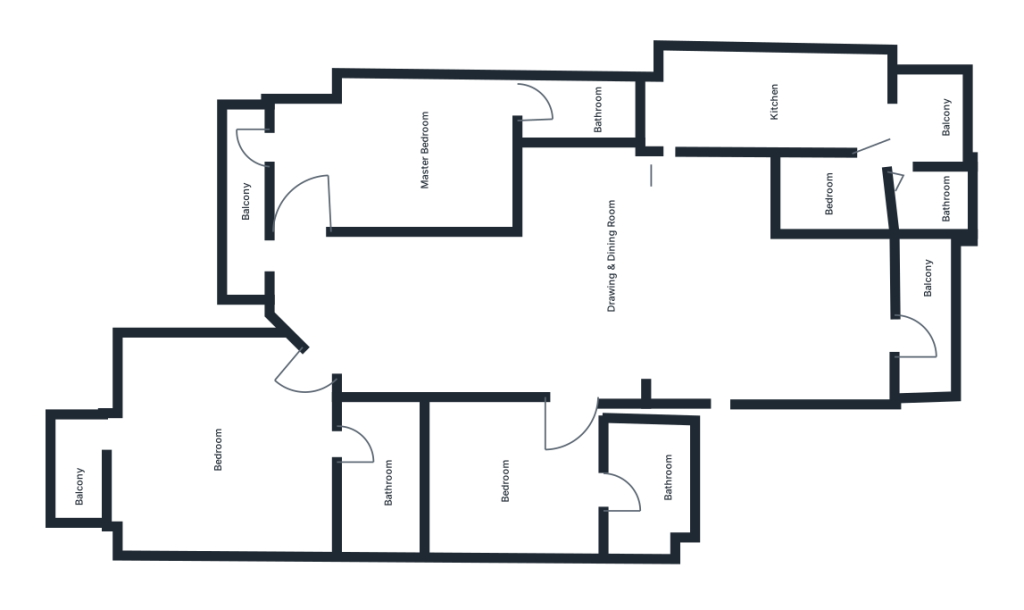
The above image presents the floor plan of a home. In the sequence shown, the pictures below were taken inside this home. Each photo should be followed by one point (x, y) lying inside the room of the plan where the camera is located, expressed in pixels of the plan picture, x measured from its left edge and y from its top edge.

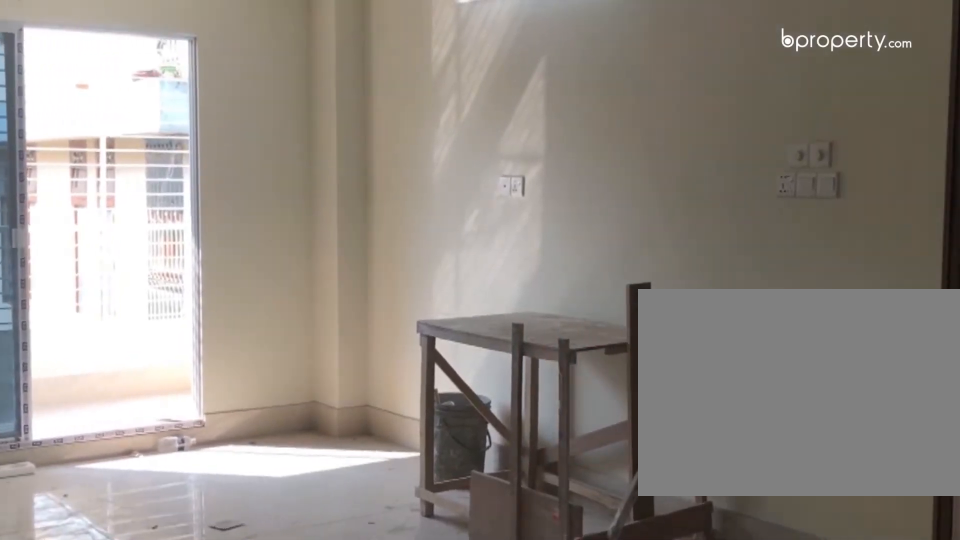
(647, 276)
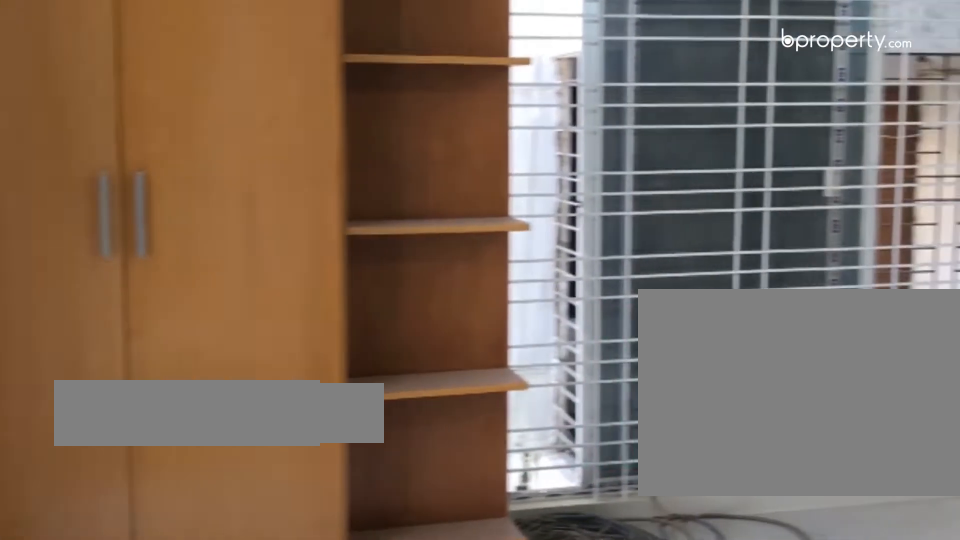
(412, 133)
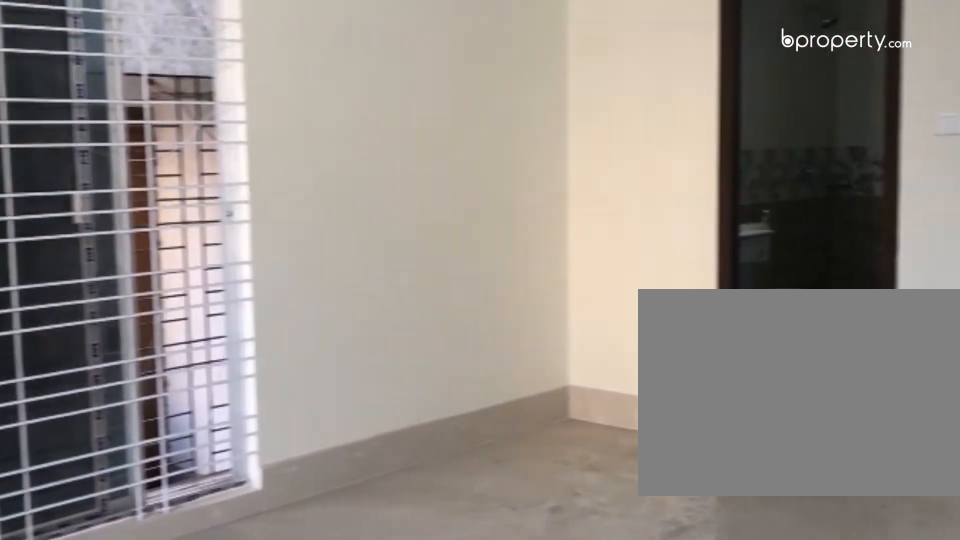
(412, 133)
